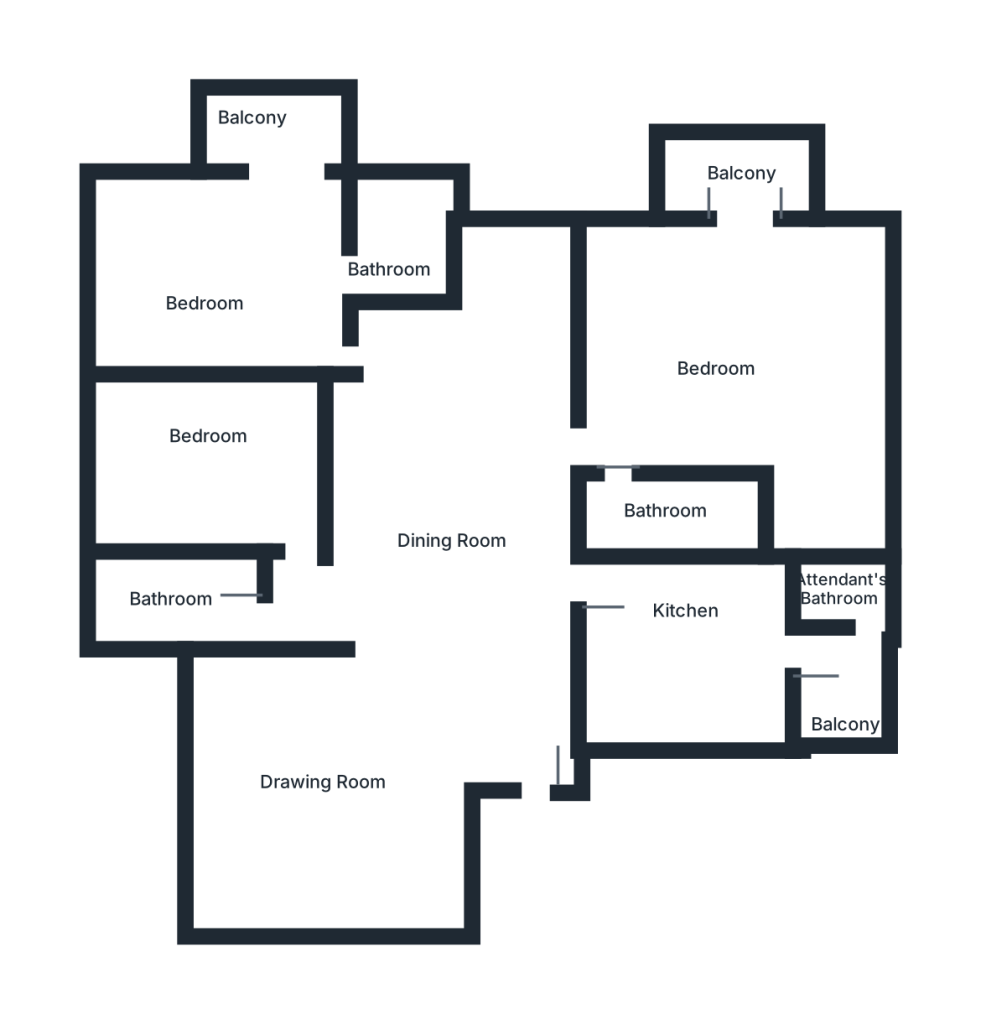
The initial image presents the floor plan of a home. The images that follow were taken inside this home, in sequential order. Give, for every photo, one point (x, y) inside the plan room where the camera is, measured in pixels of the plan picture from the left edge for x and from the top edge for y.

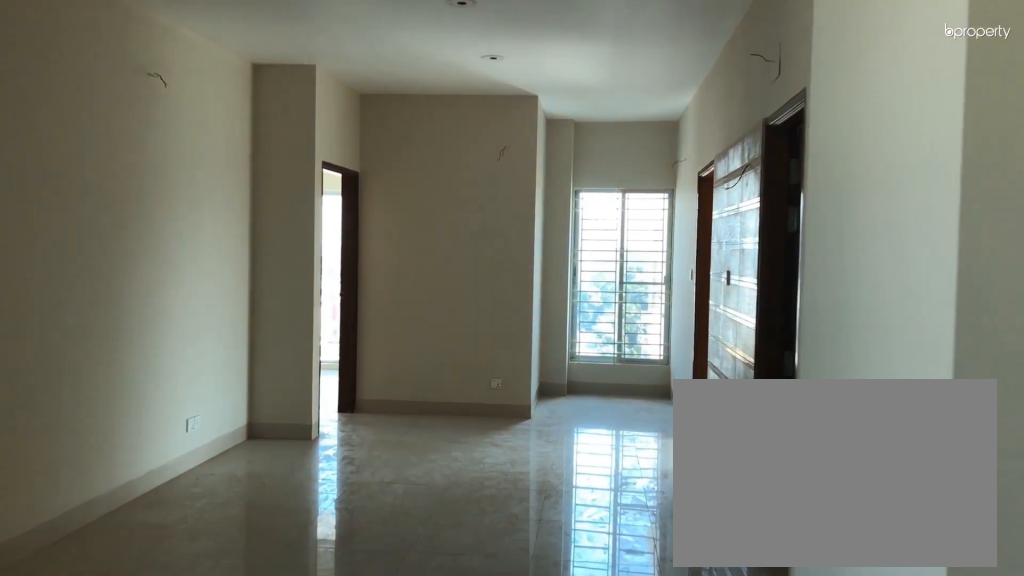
(454, 658)
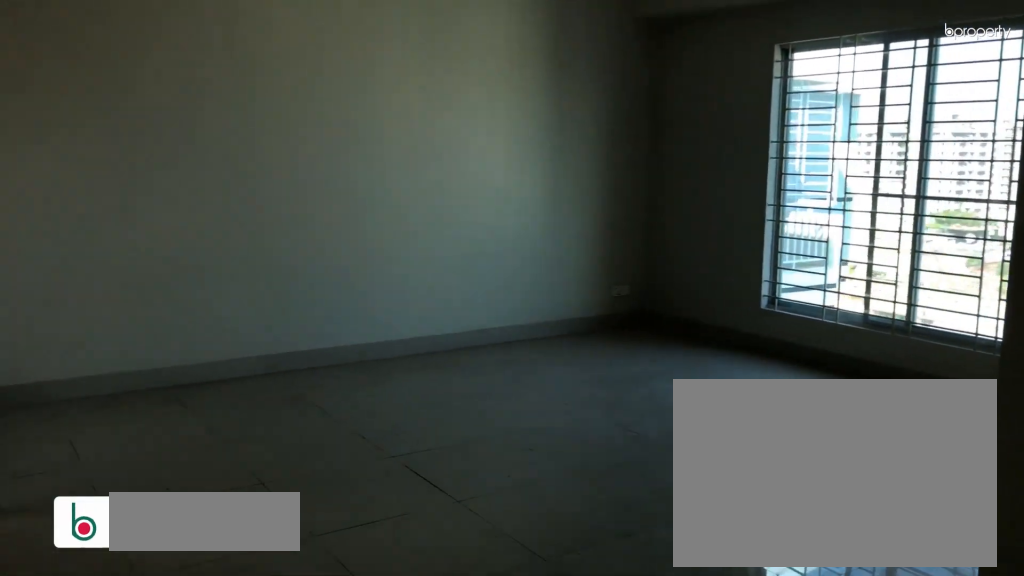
(430, 674)
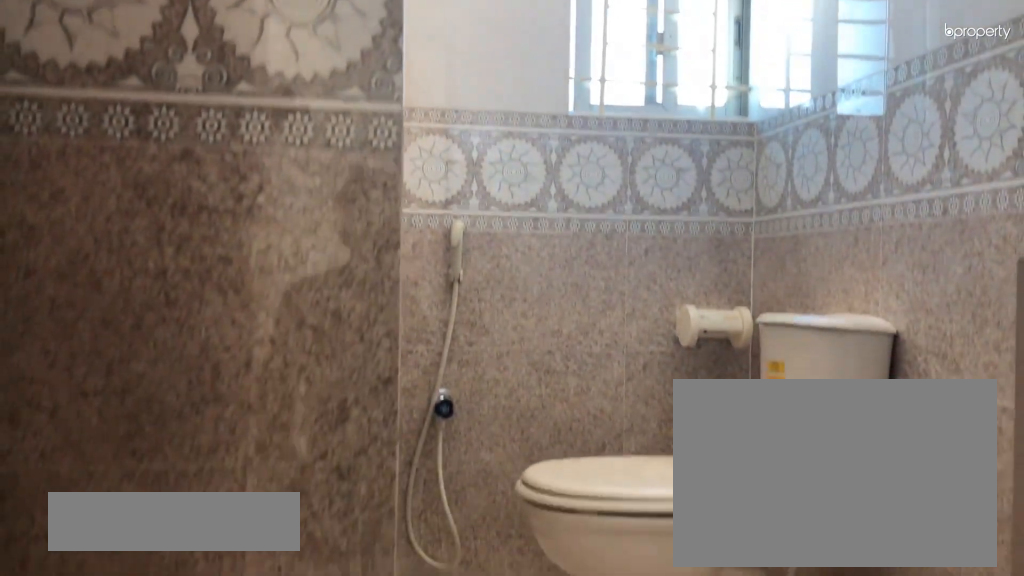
(217, 597)
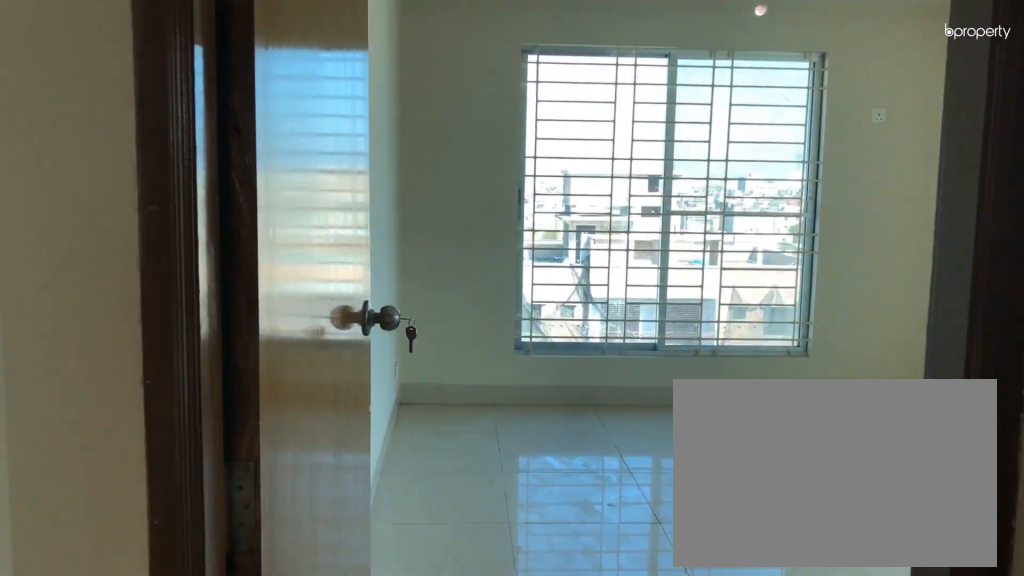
(411, 368)
